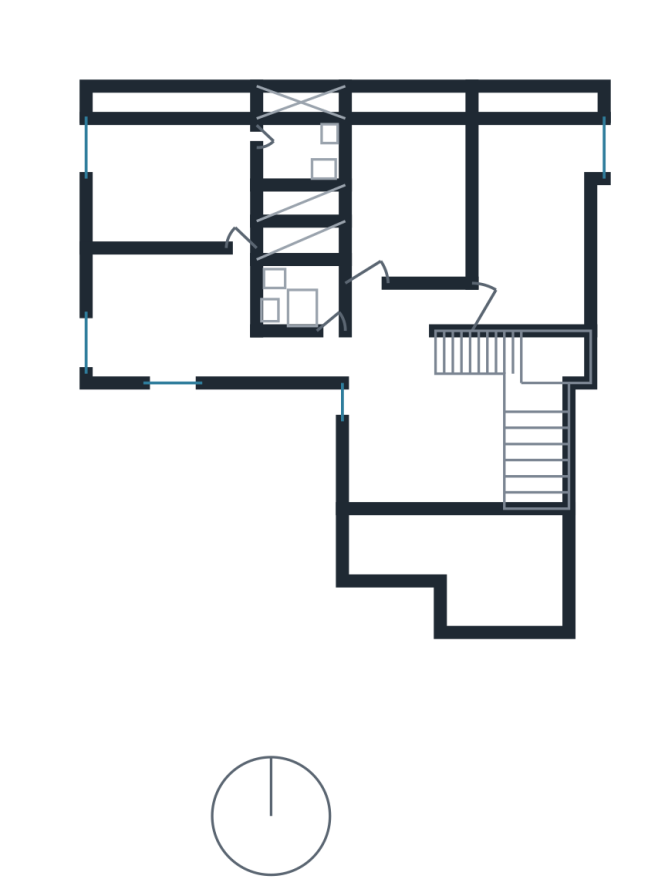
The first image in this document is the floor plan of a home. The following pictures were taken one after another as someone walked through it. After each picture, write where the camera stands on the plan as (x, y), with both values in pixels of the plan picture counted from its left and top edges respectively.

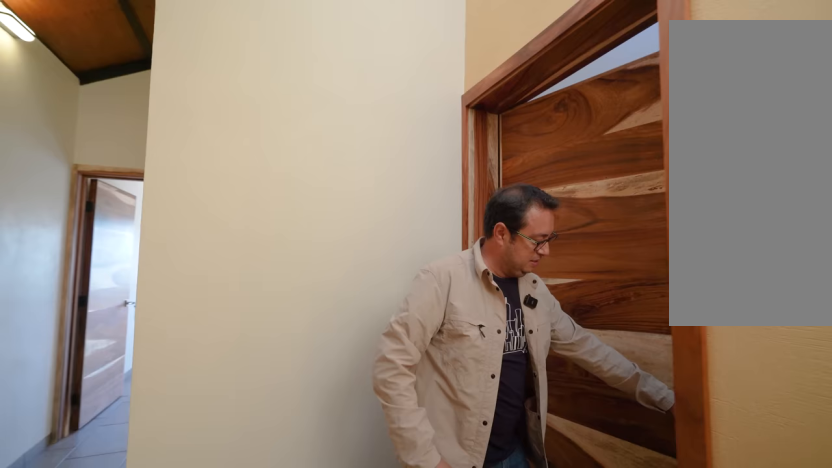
(430, 301)
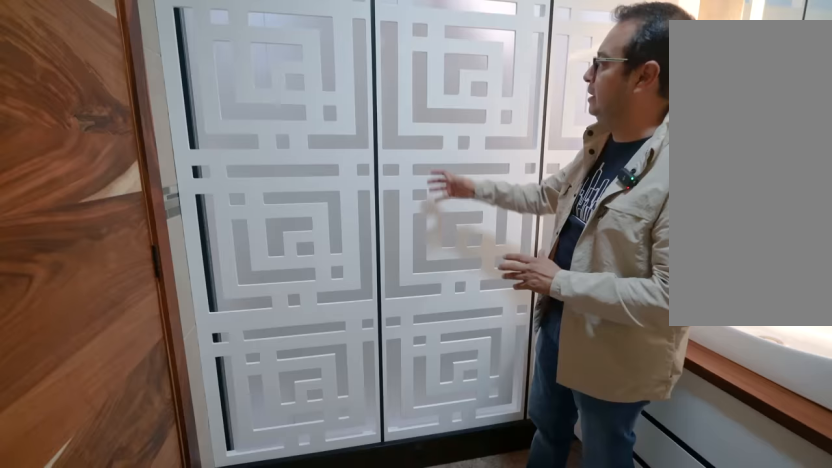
(301, 146)
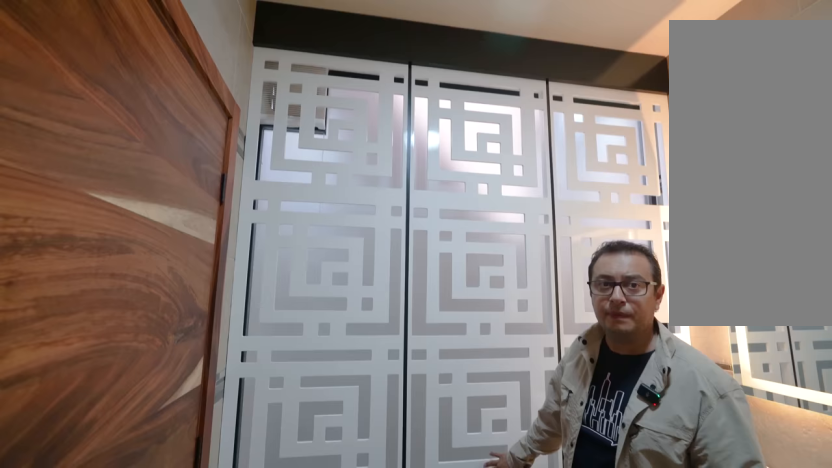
(300, 149)
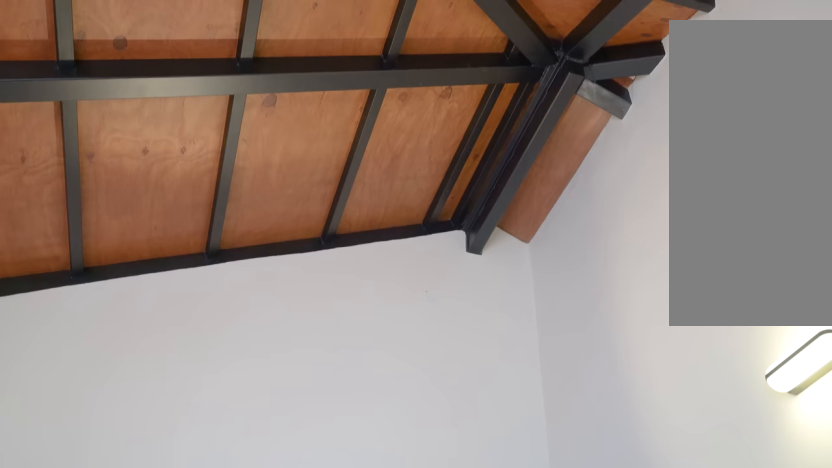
(225, 166)
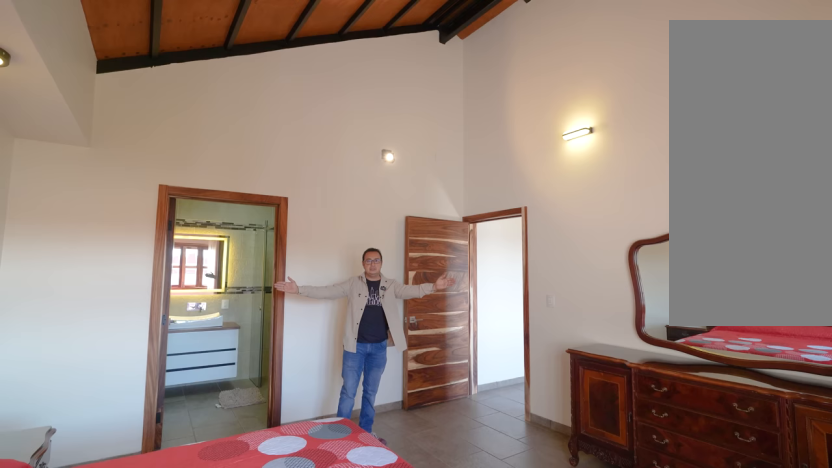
(168, 166)
